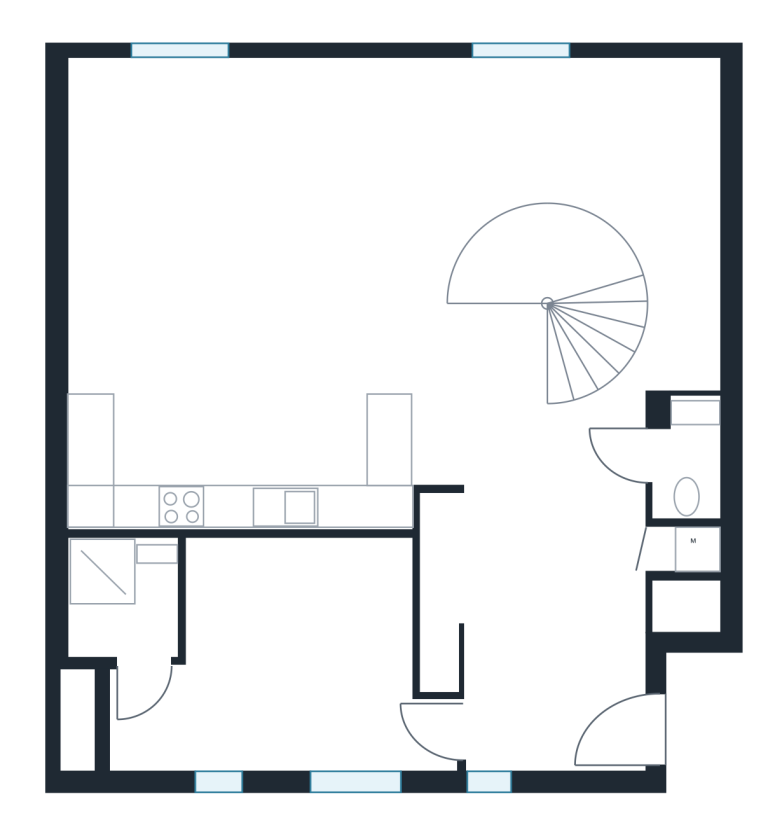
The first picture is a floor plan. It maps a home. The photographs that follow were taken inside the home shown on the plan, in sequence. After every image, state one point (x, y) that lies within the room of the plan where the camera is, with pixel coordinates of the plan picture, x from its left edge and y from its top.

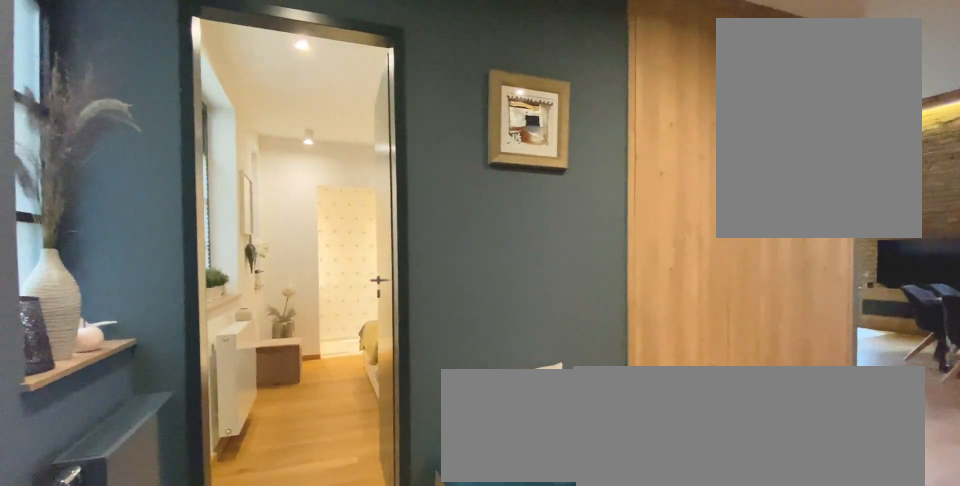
(560, 641)
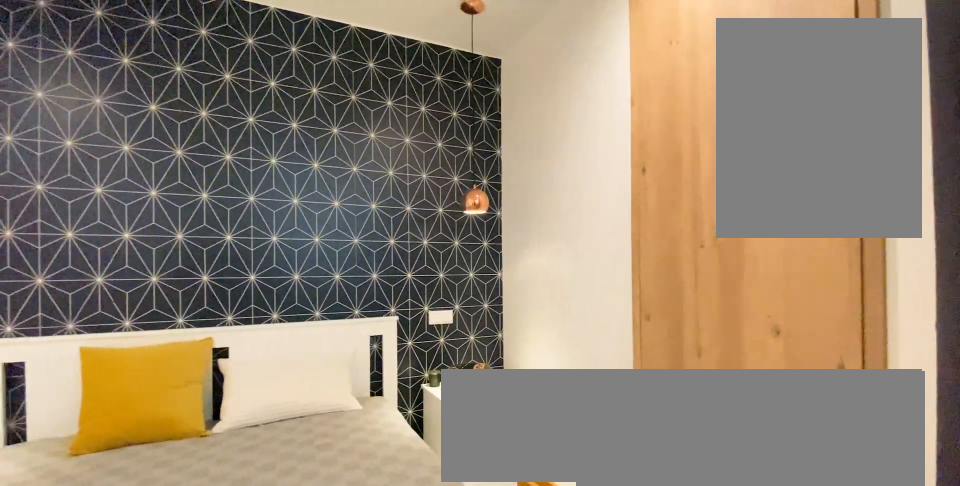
(291, 641)
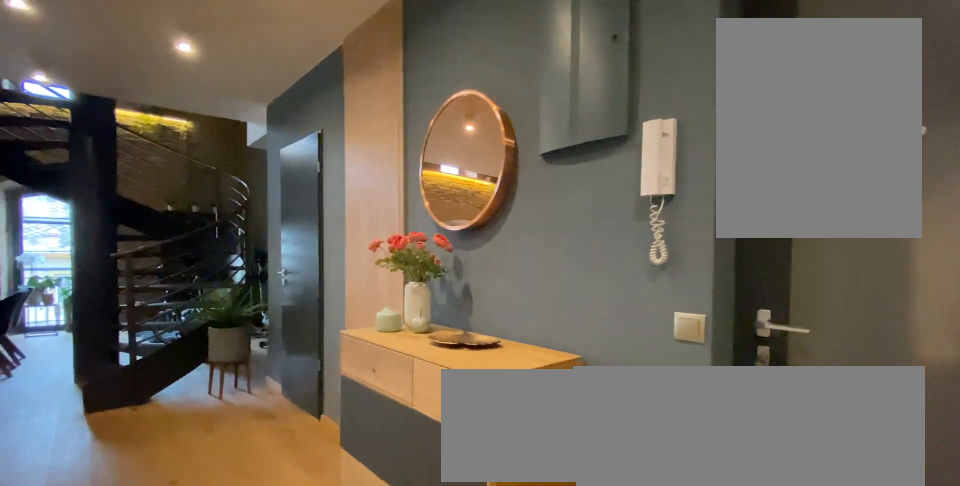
(560, 641)
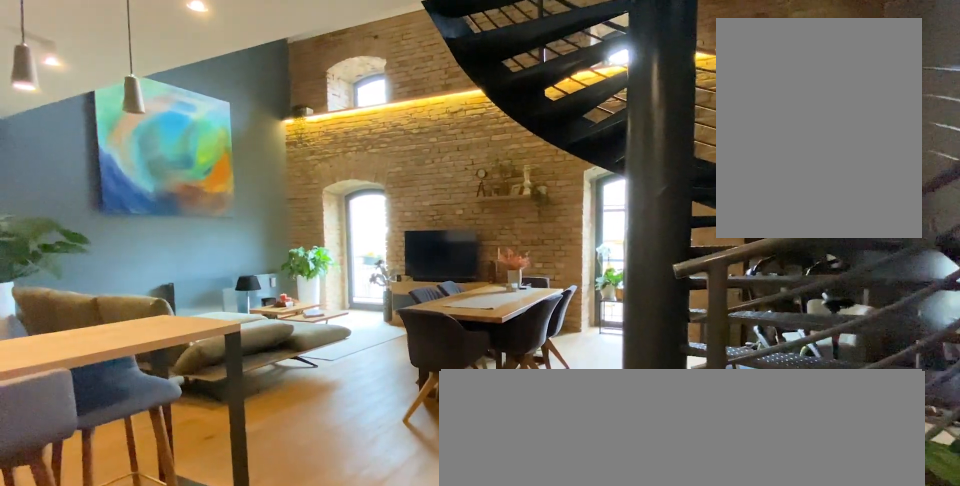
(289, 290)
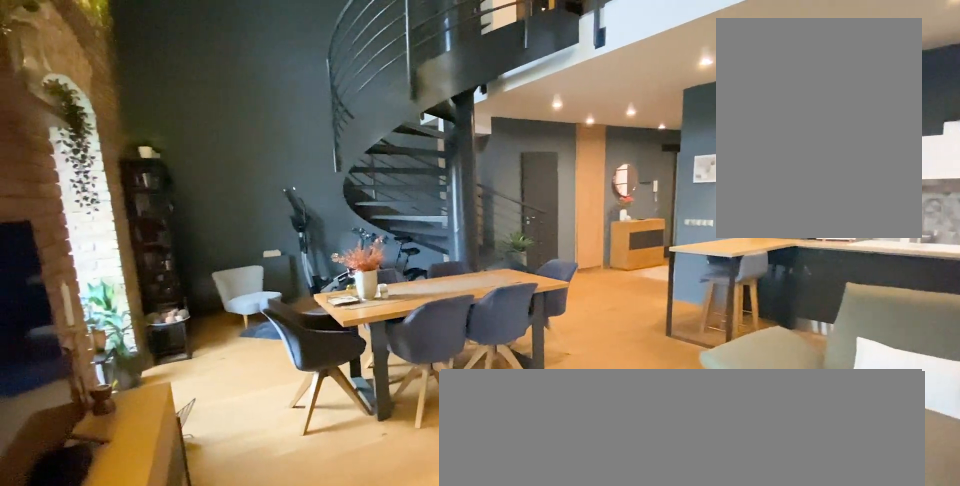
(289, 290)
